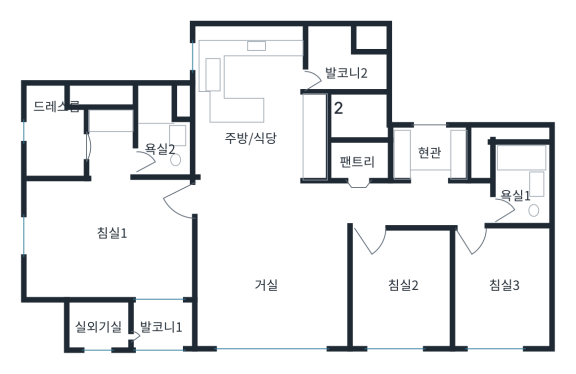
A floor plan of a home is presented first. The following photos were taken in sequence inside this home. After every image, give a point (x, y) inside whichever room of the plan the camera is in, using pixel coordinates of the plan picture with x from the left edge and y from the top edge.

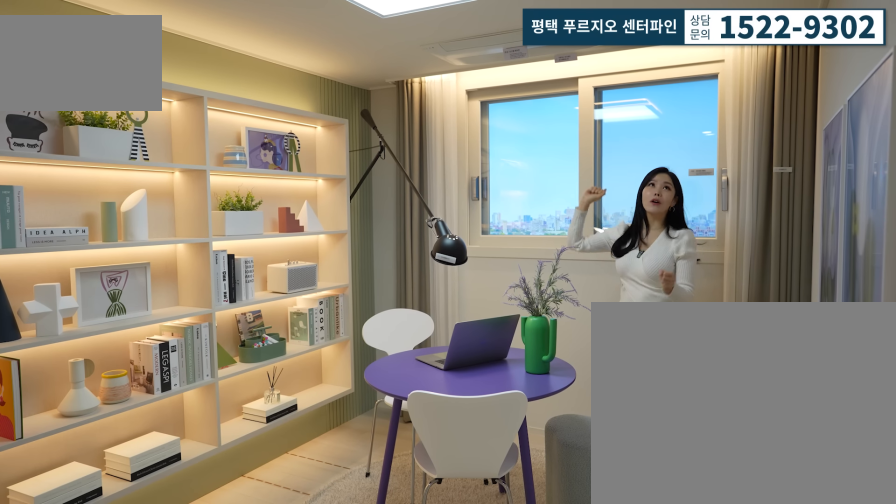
(399, 283)
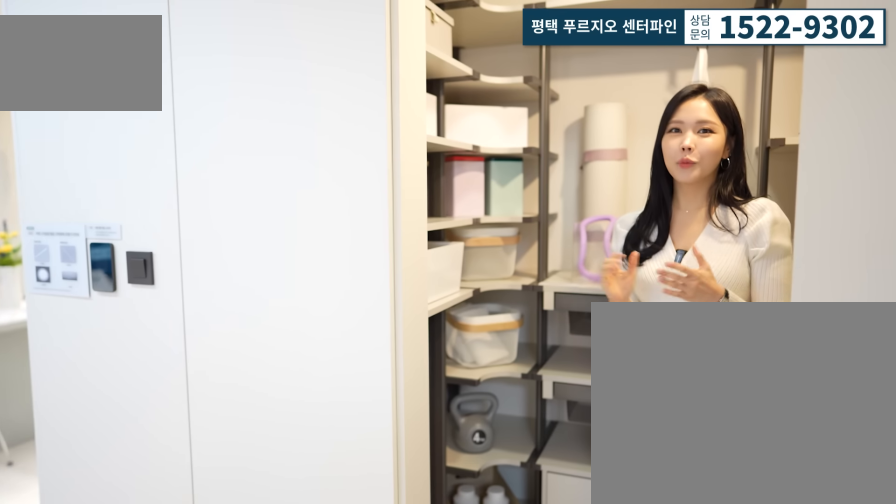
(360, 181)
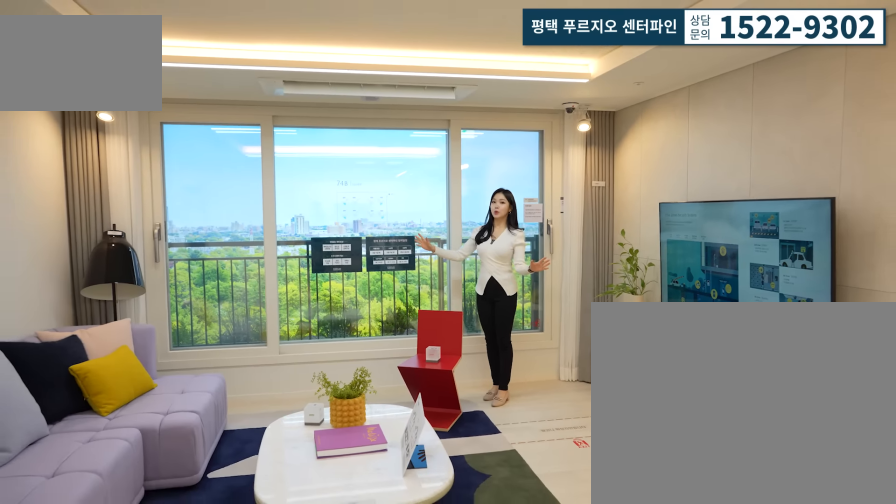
(268, 276)
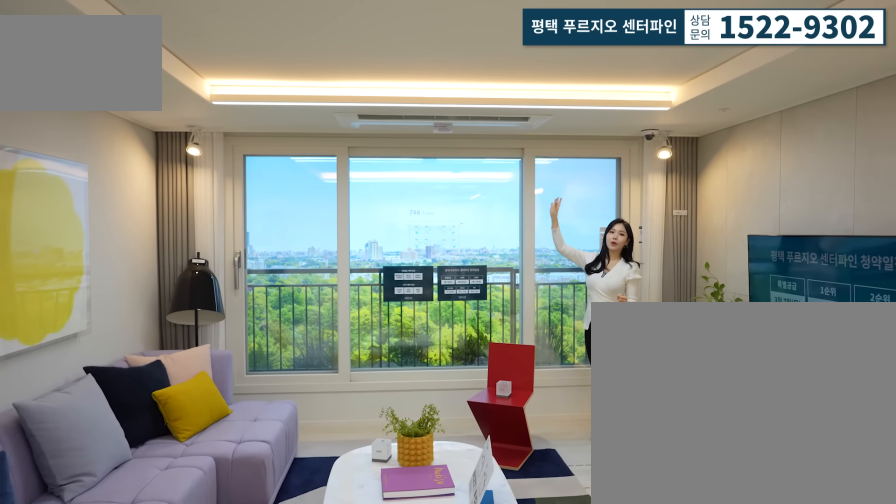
(268, 276)
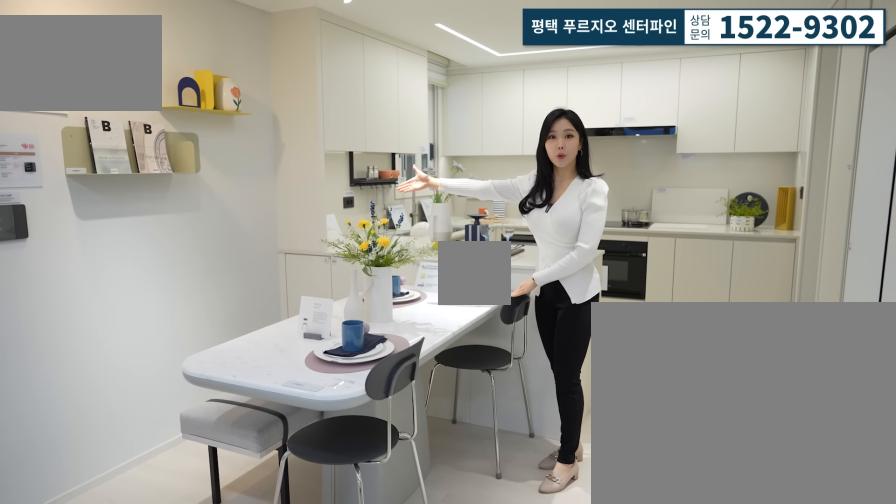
(262, 113)
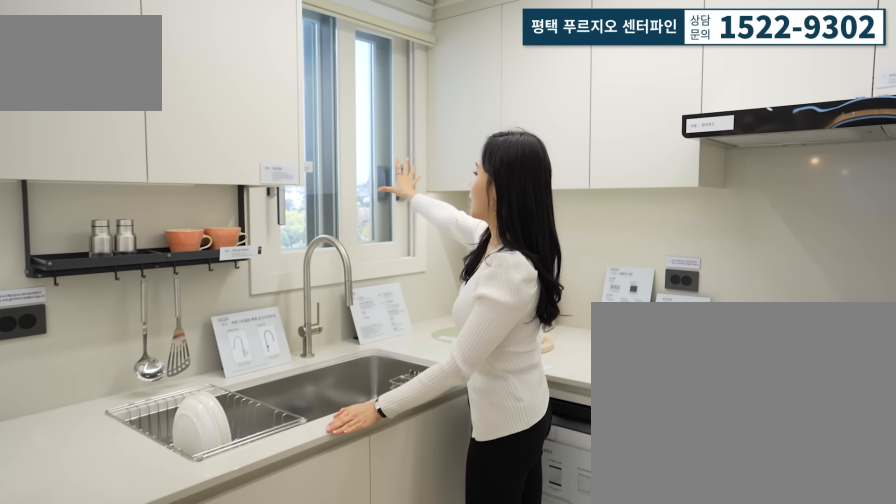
(262, 113)
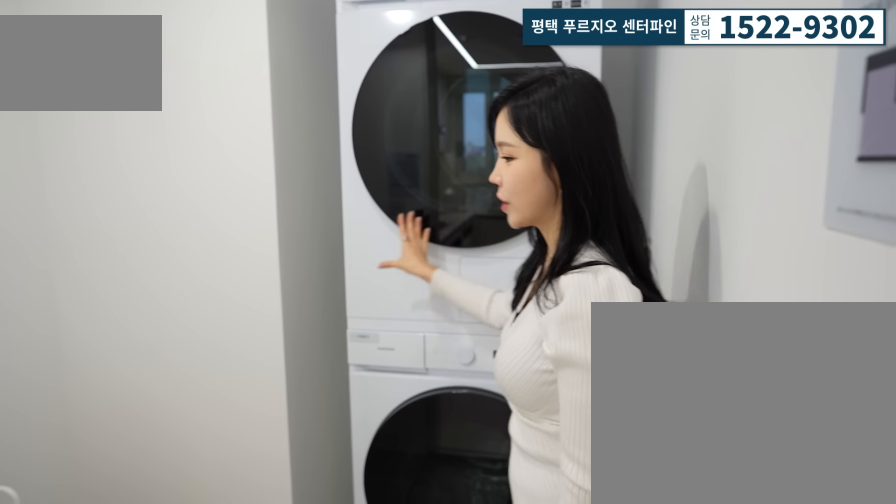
(347, 67)
